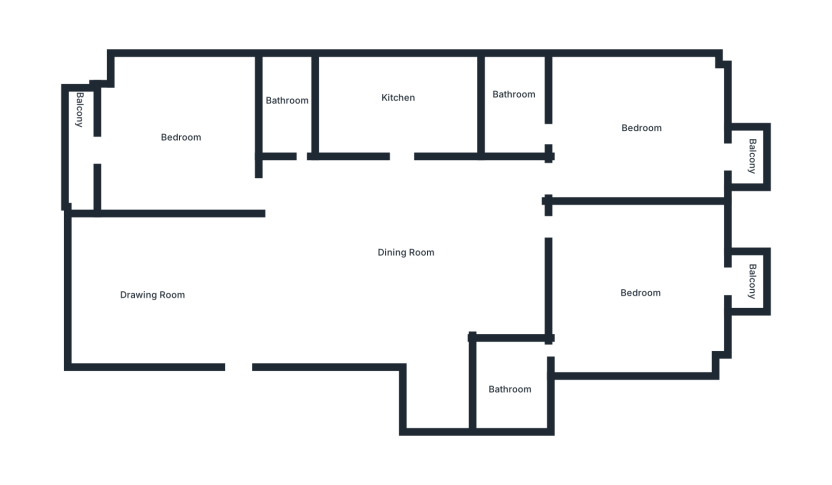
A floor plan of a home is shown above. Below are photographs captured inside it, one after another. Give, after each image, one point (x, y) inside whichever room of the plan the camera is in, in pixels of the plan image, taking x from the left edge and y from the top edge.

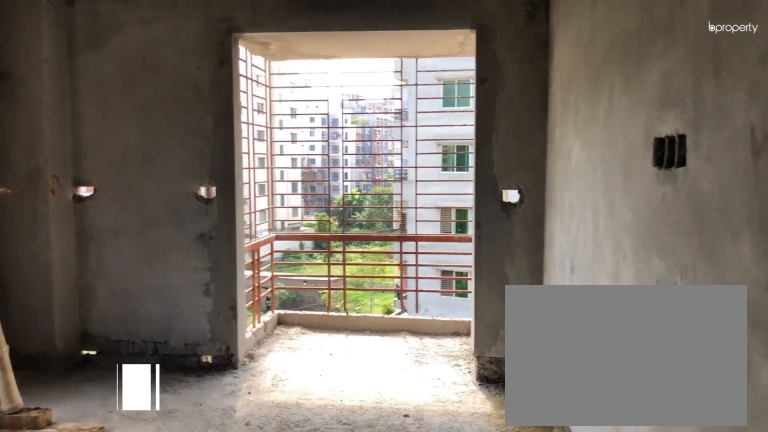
(642, 130)
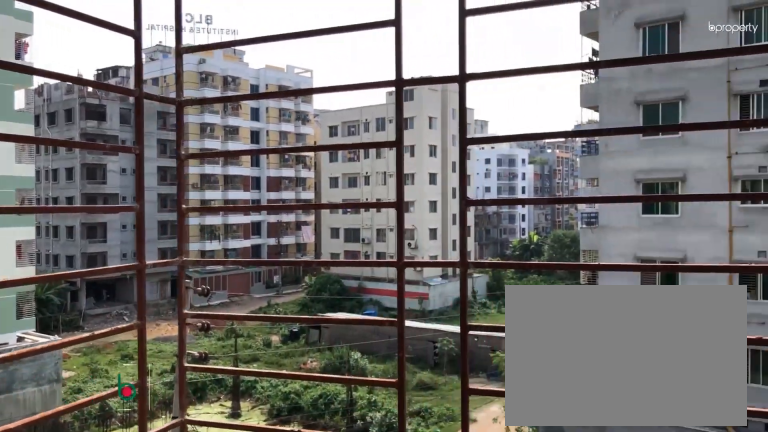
(742, 159)
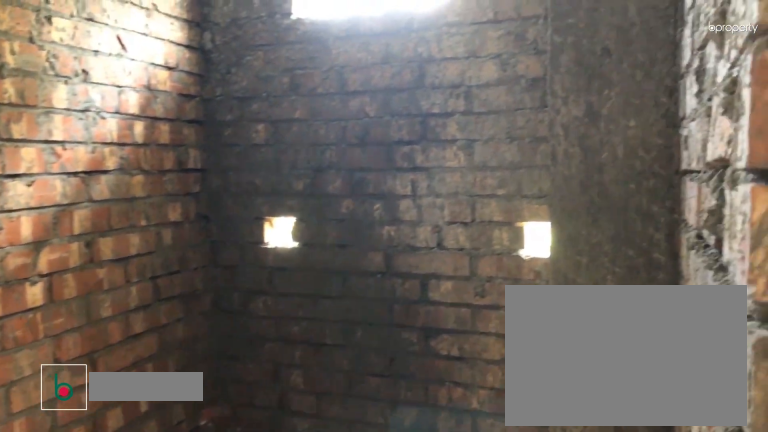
(513, 102)
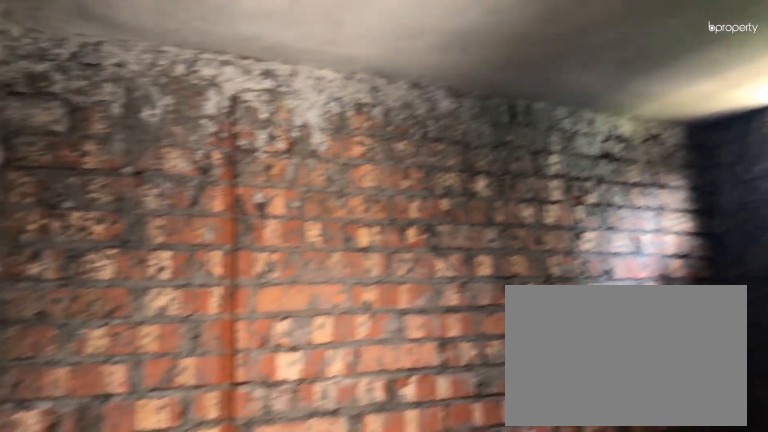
(513, 102)
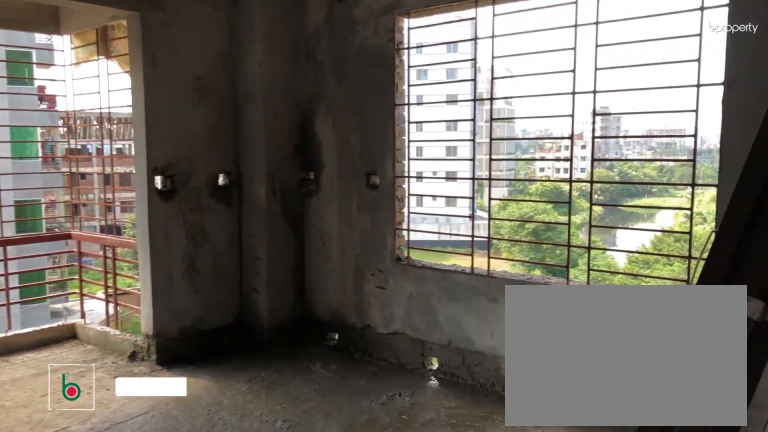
(643, 294)
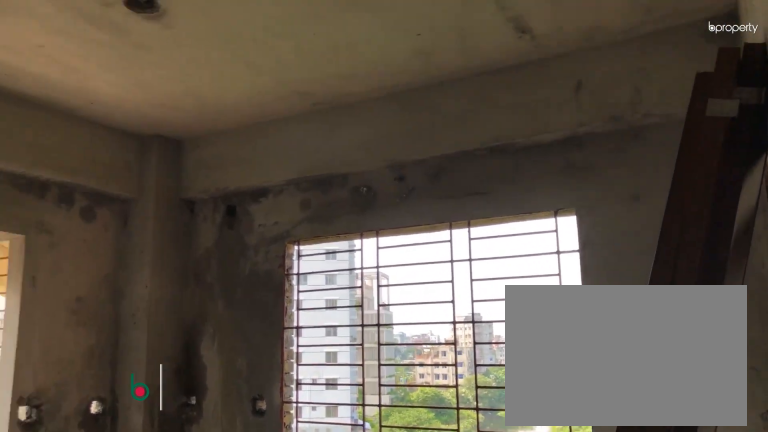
(643, 294)
